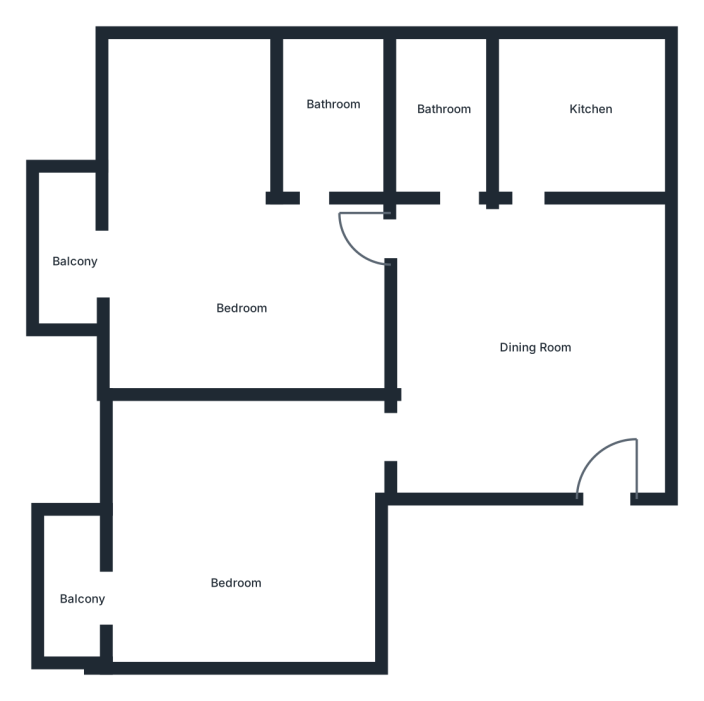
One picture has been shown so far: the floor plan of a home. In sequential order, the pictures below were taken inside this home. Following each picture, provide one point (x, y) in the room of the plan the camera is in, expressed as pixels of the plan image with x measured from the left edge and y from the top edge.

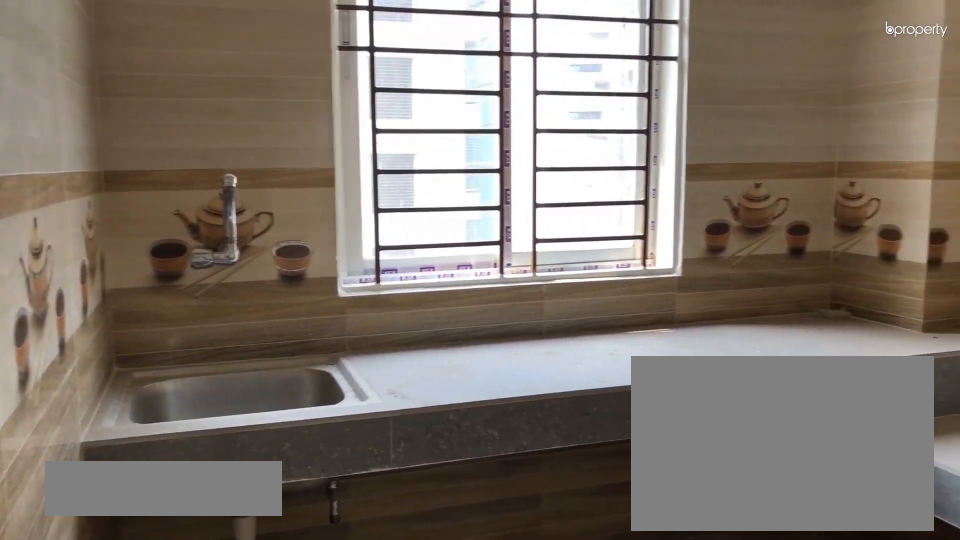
(561, 131)
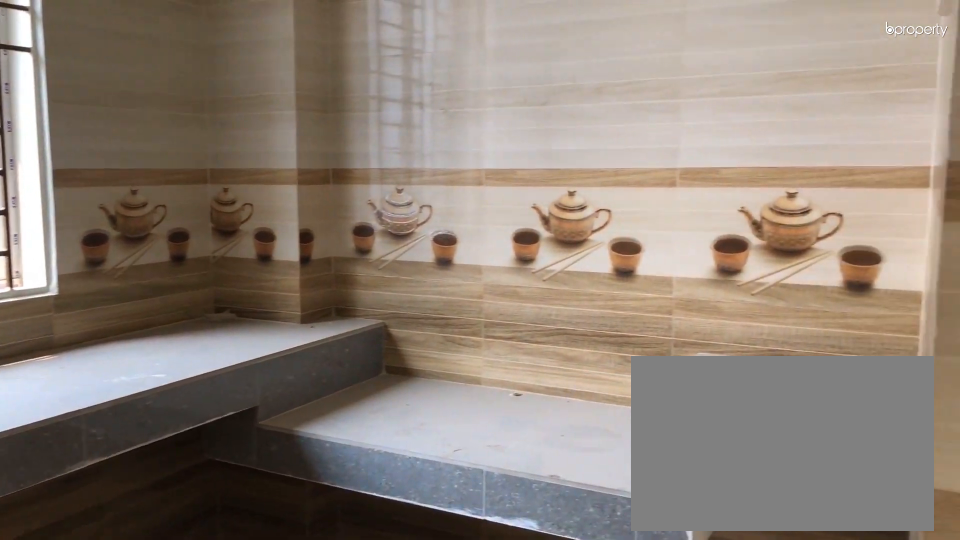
(561, 131)
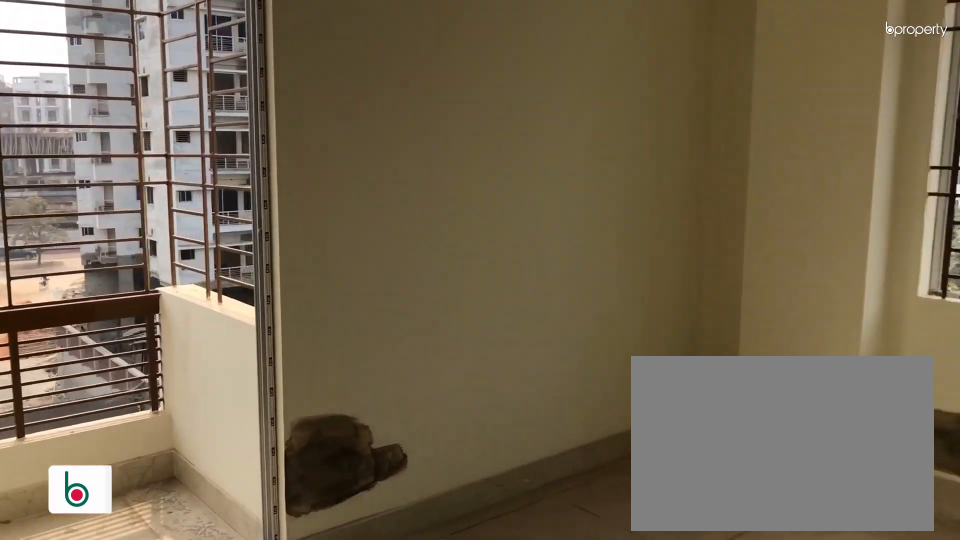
(236, 249)
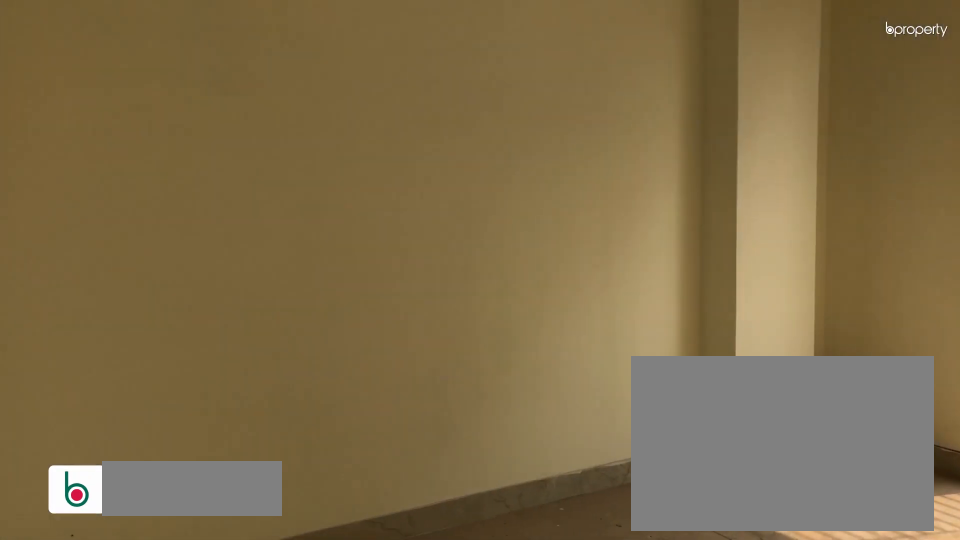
(235, 545)
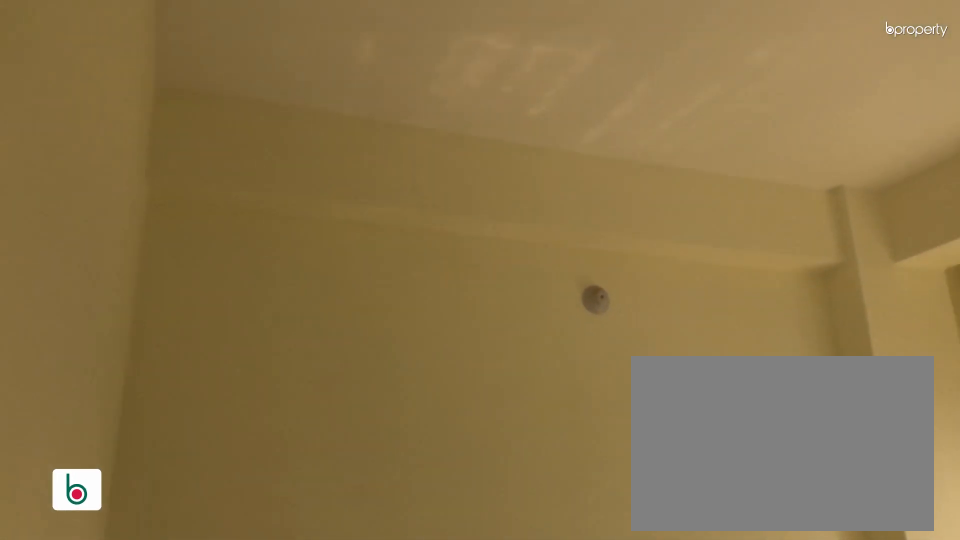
(235, 545)
